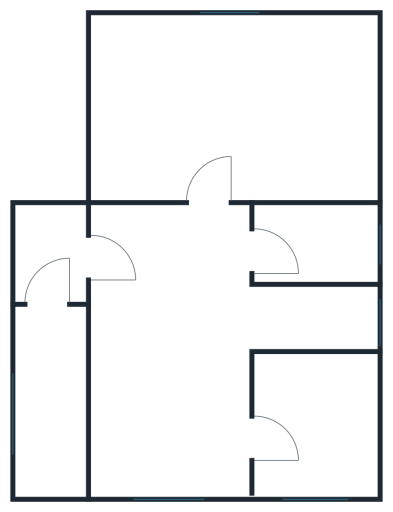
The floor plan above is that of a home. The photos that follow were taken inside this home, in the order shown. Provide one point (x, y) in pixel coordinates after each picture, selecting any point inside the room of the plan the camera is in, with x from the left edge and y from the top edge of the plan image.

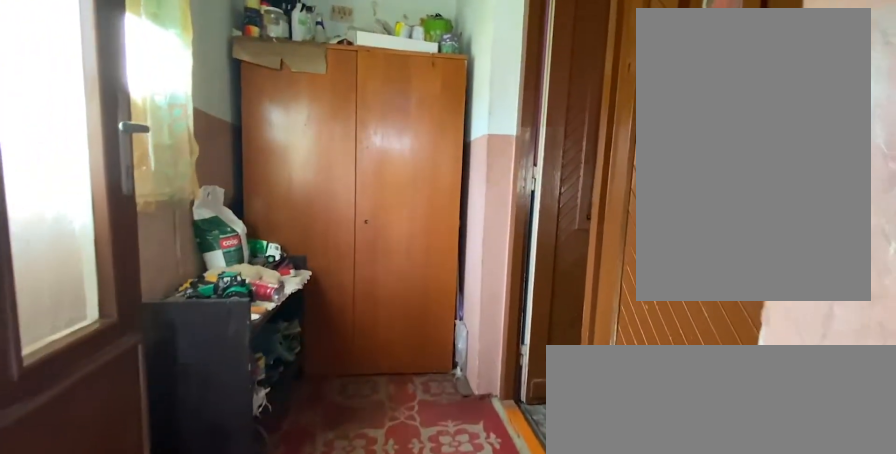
(54, 258)
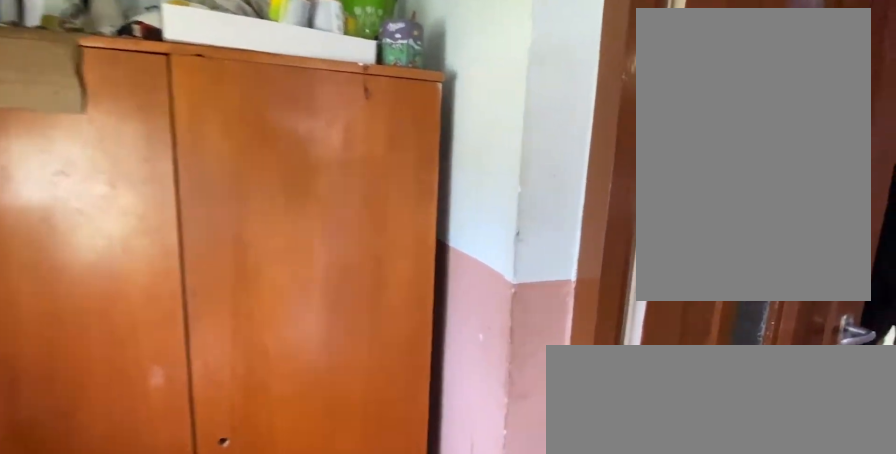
(53, 258)
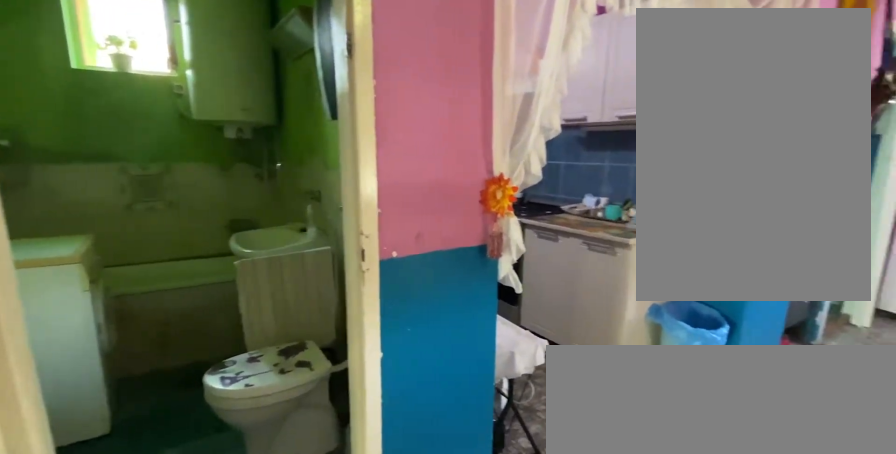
(174, 366)
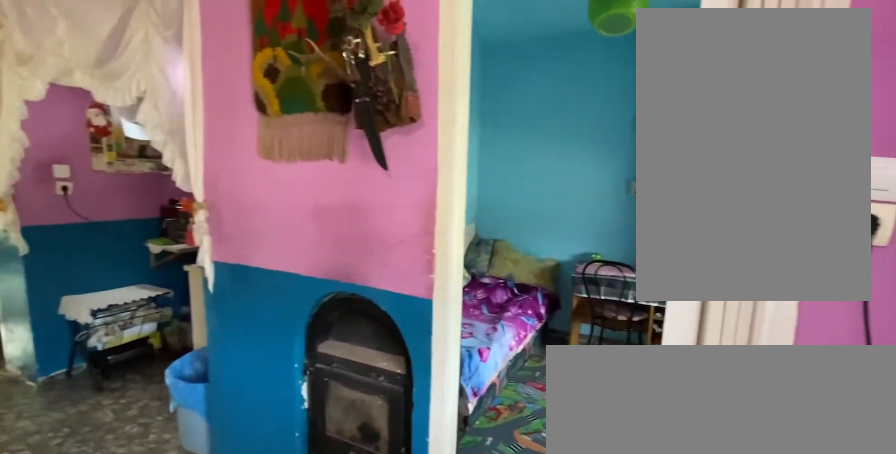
(175, 365)
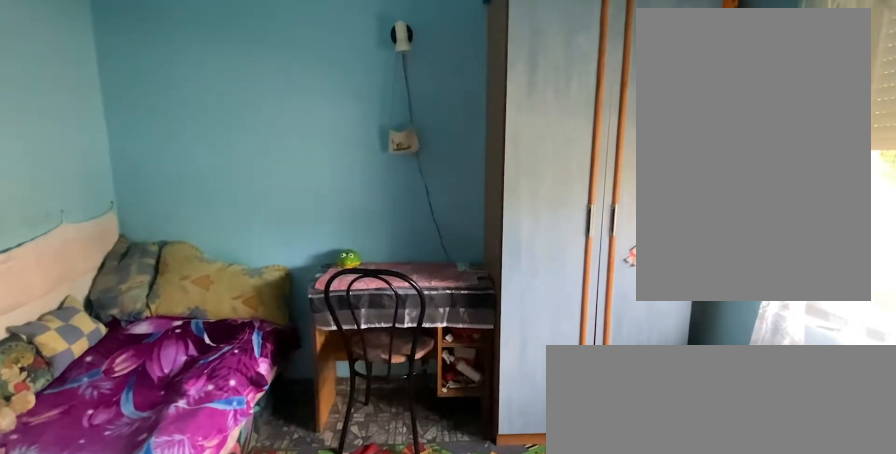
(313, 429)
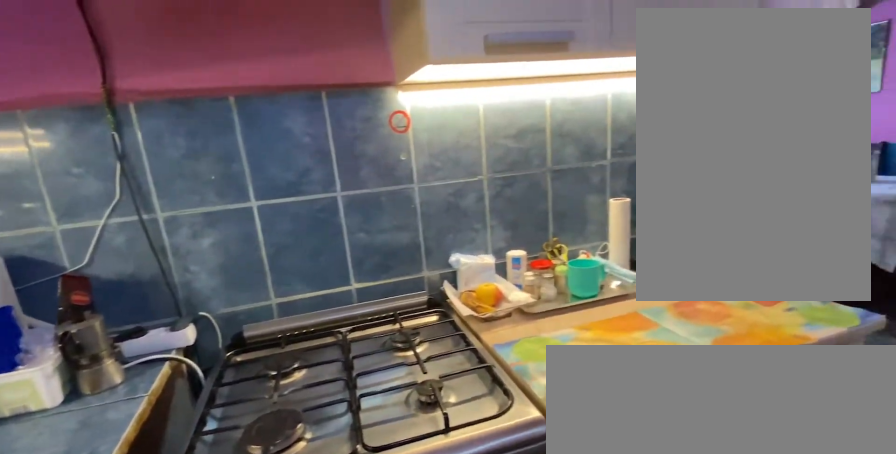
(314, 319)
